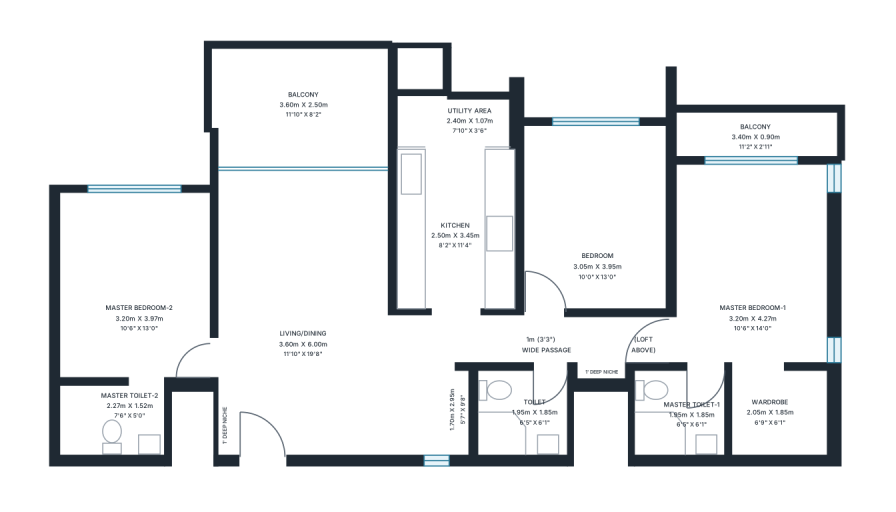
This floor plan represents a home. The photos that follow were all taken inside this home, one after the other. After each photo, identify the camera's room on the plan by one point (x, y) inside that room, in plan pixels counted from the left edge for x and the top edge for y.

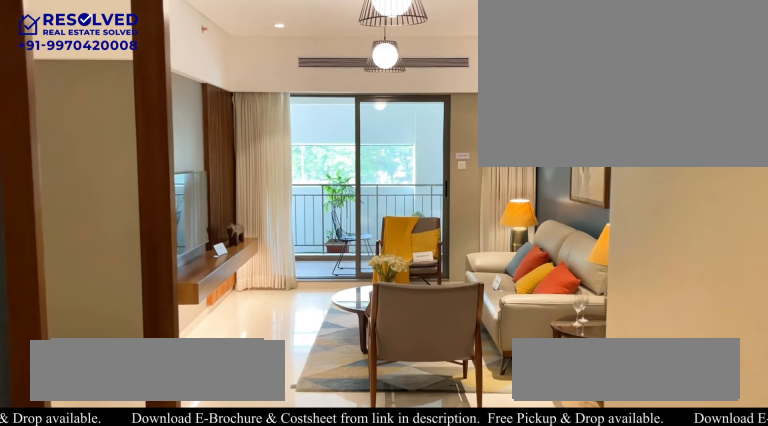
(328, 330)
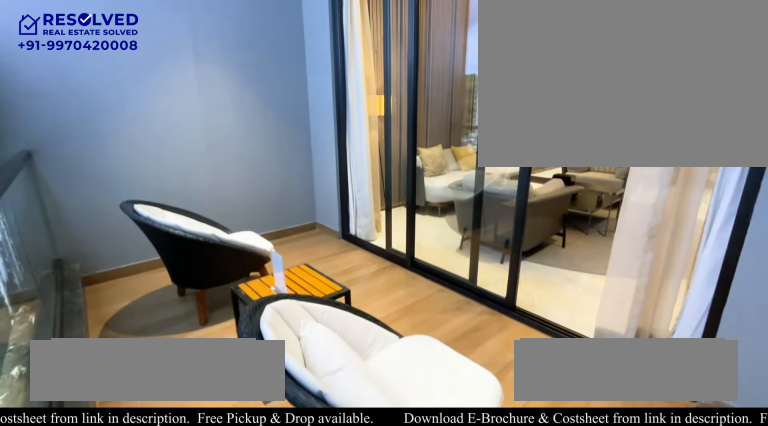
(301, 107)
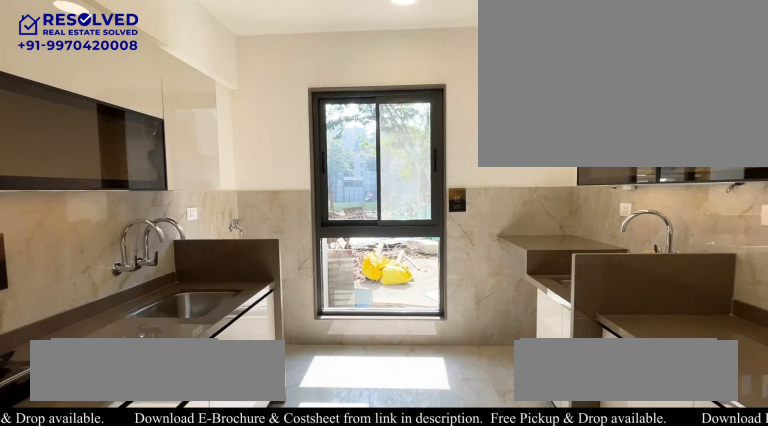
(455, 230)
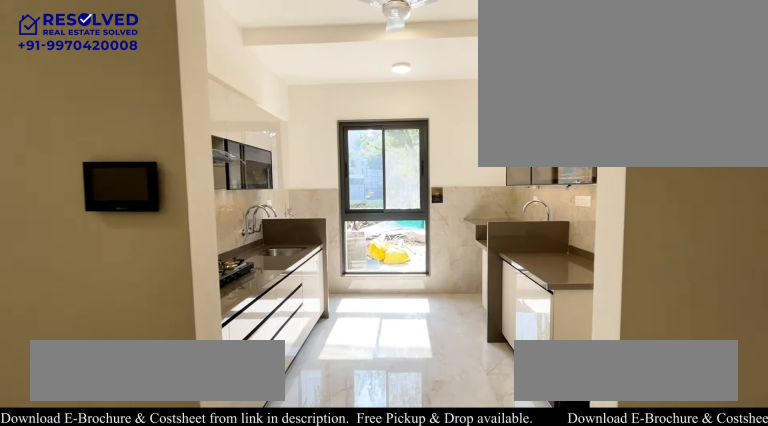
(455, 230)
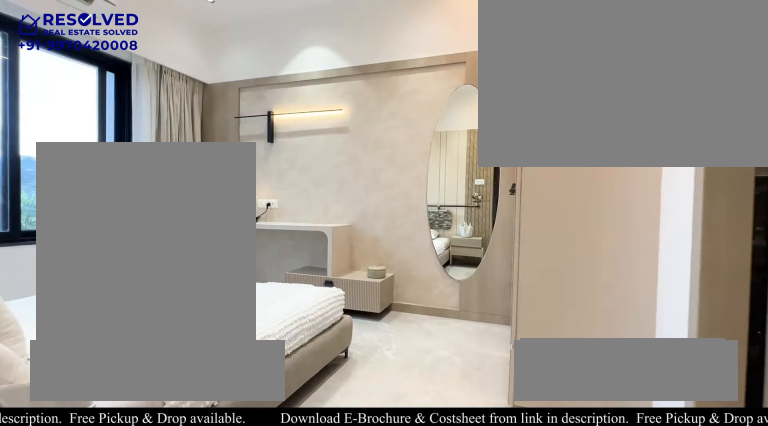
(595, 216)
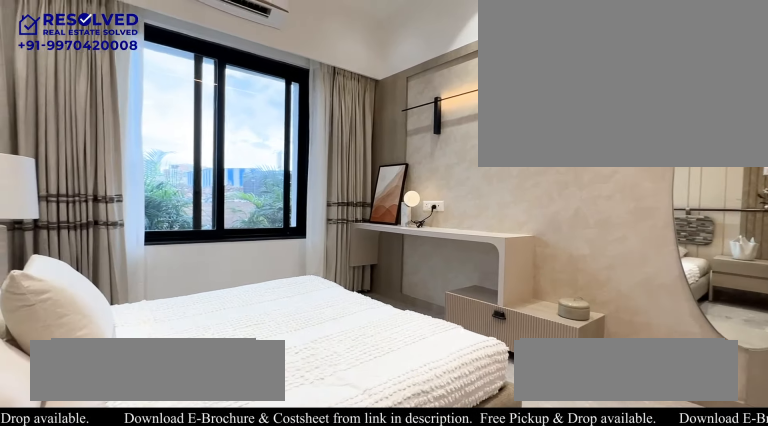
(595, 216)
